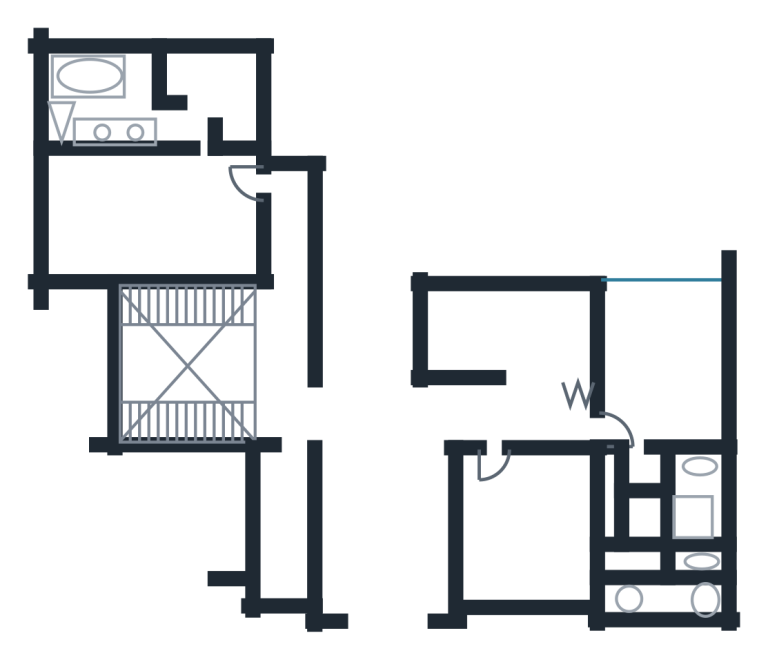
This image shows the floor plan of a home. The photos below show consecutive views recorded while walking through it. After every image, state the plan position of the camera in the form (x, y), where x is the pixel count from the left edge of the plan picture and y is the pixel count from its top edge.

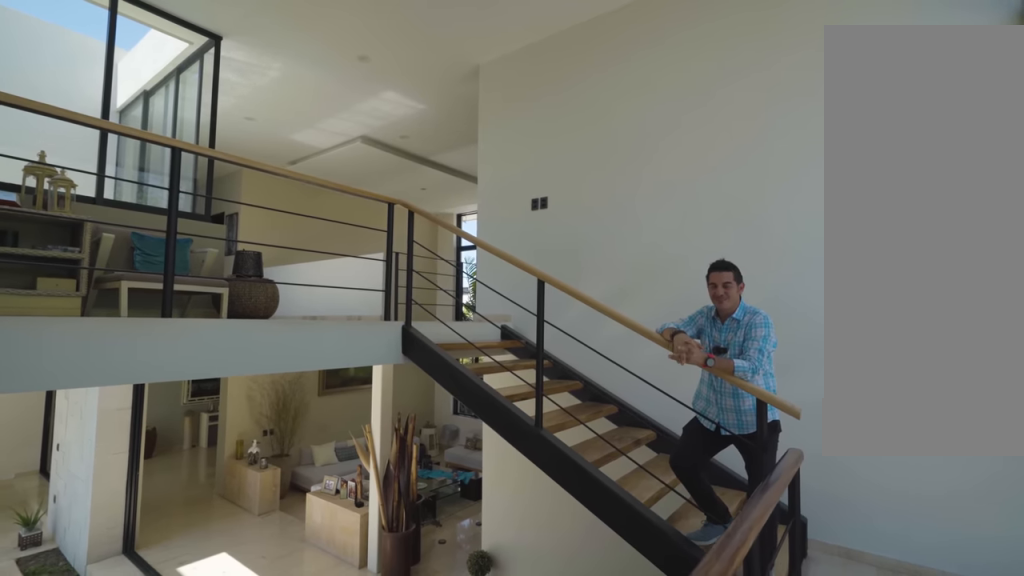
(140, 345)
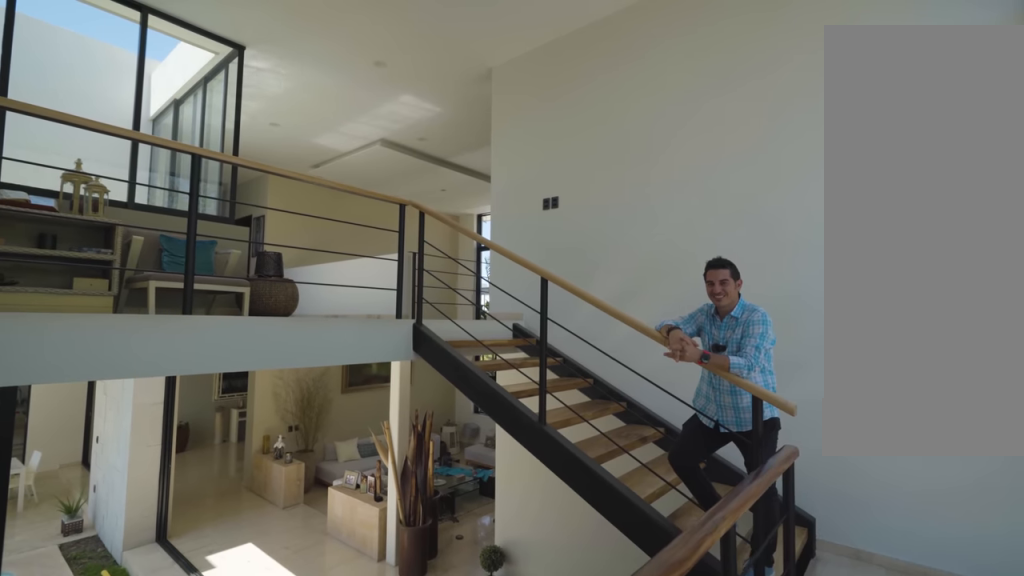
(139, 343)
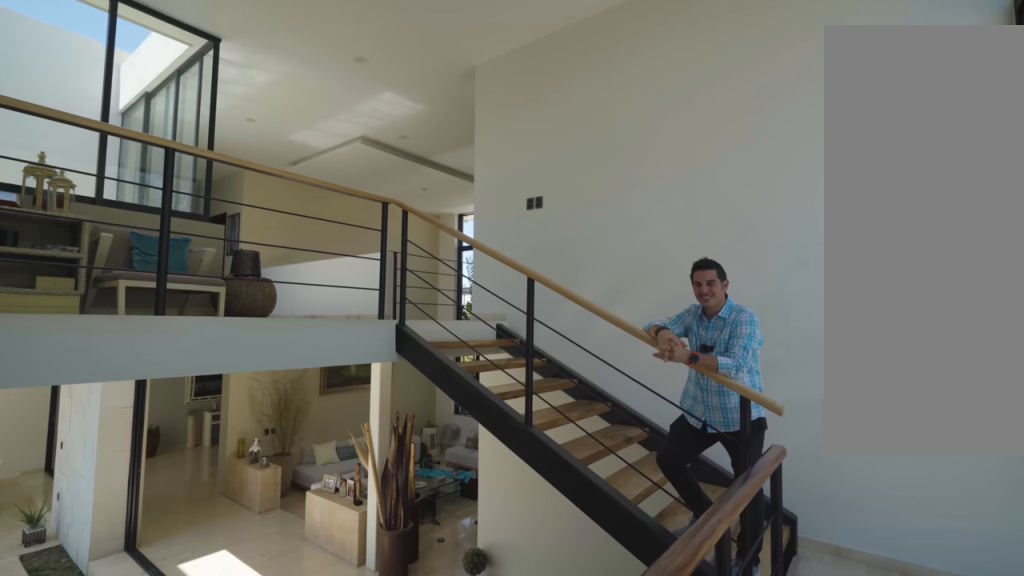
(138, 342)
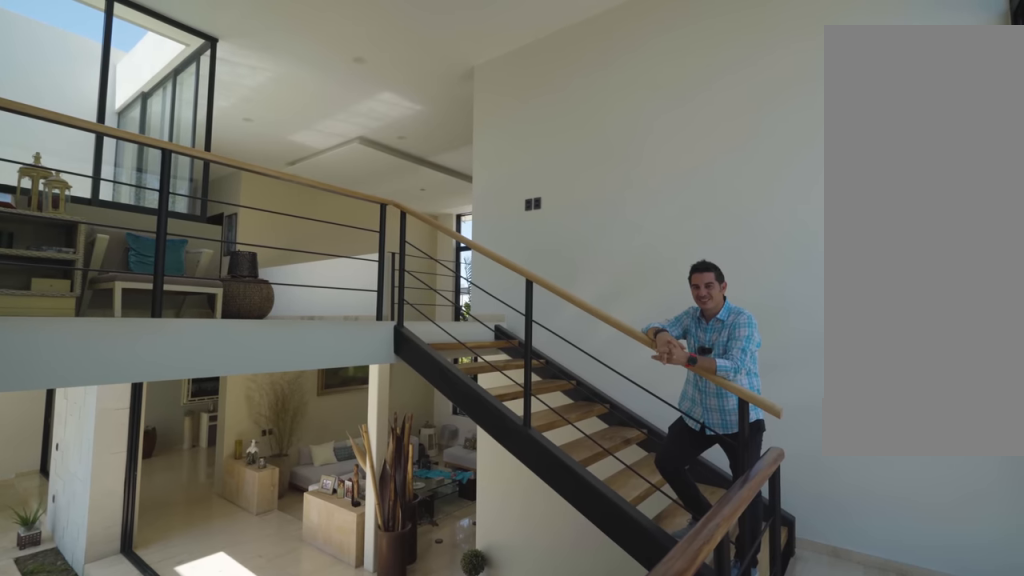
(138, 342)
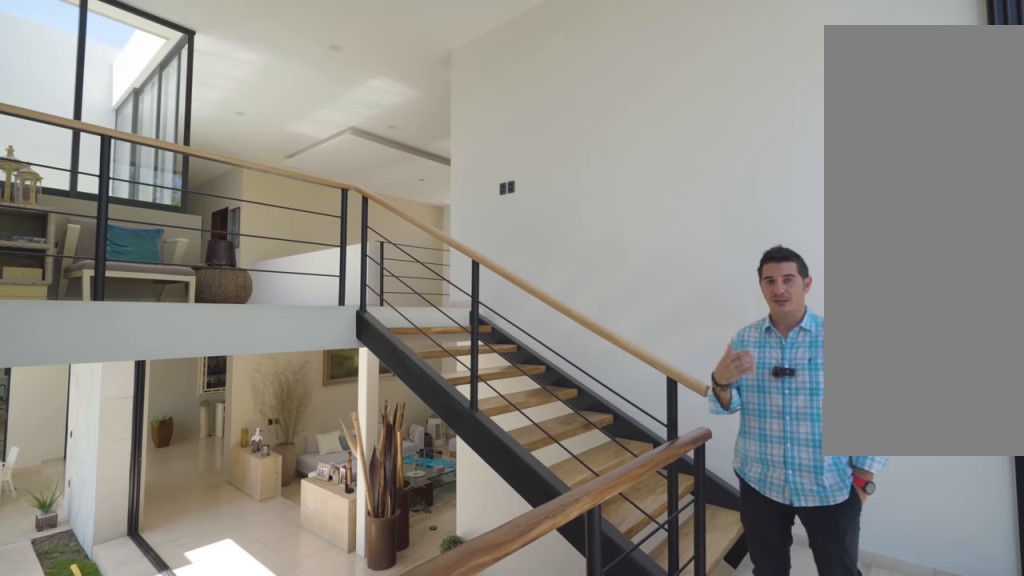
(139, 315)
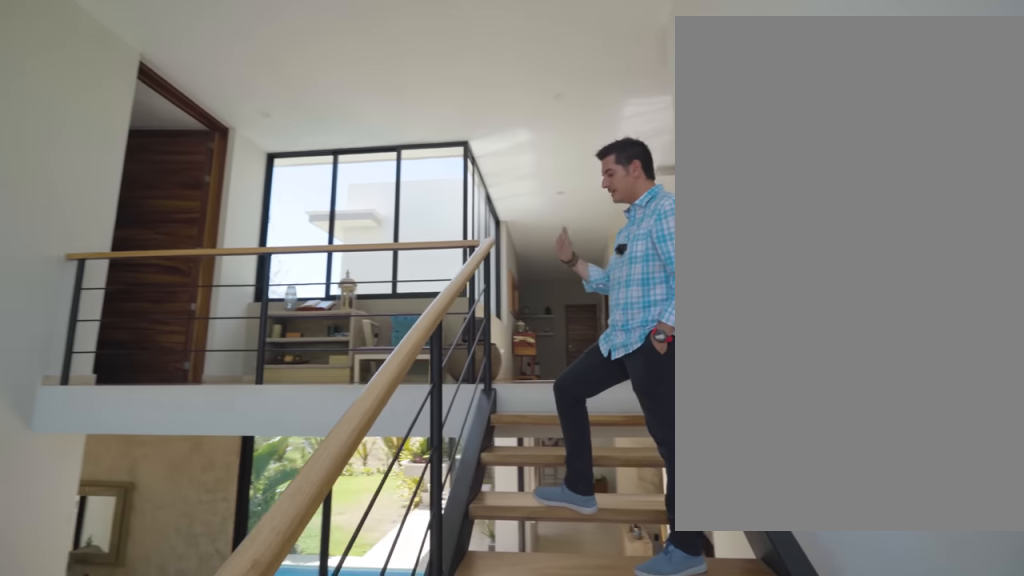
(136, 408)
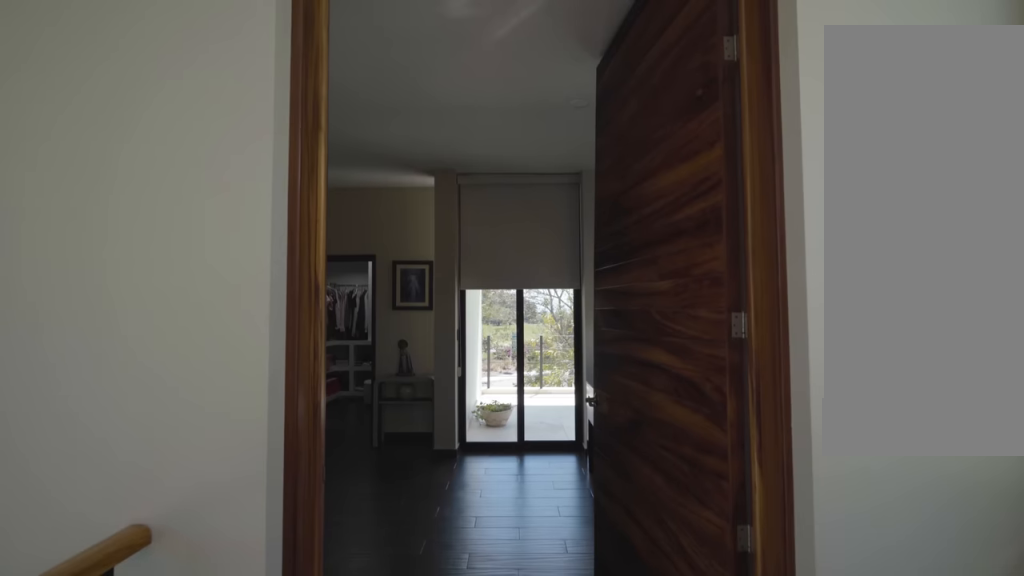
(287, 298)
